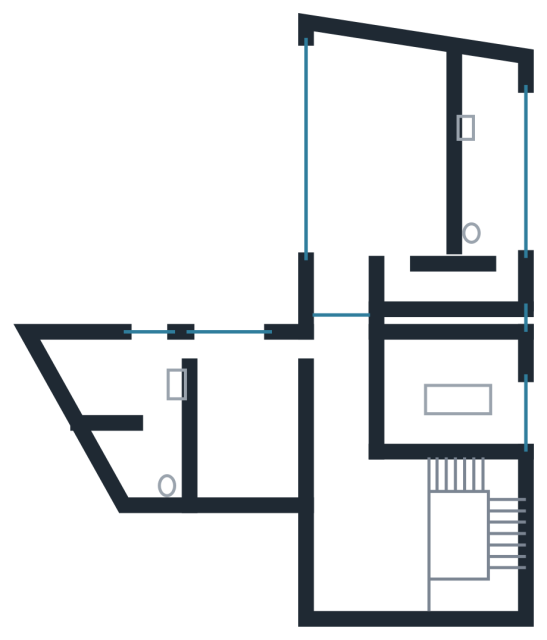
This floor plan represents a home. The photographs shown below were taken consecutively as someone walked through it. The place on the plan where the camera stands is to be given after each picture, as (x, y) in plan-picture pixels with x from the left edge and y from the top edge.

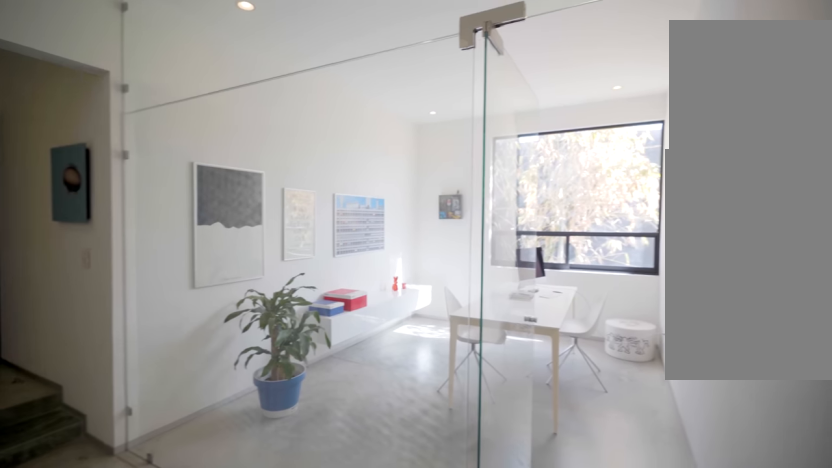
(344, 482)
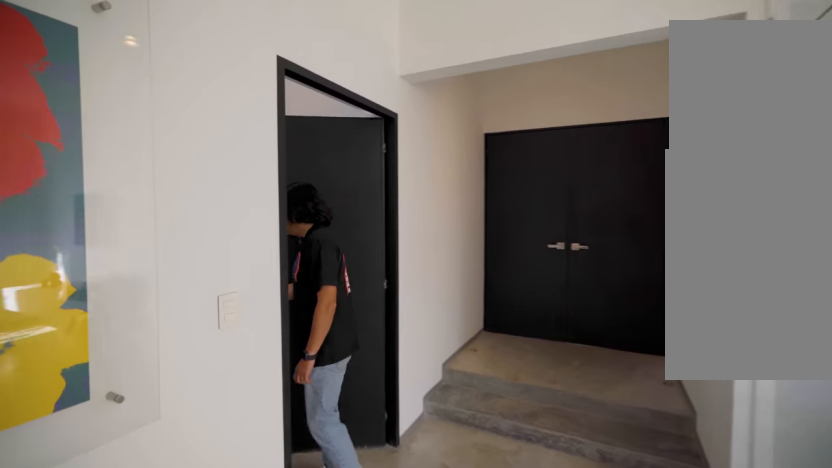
(343, 432)
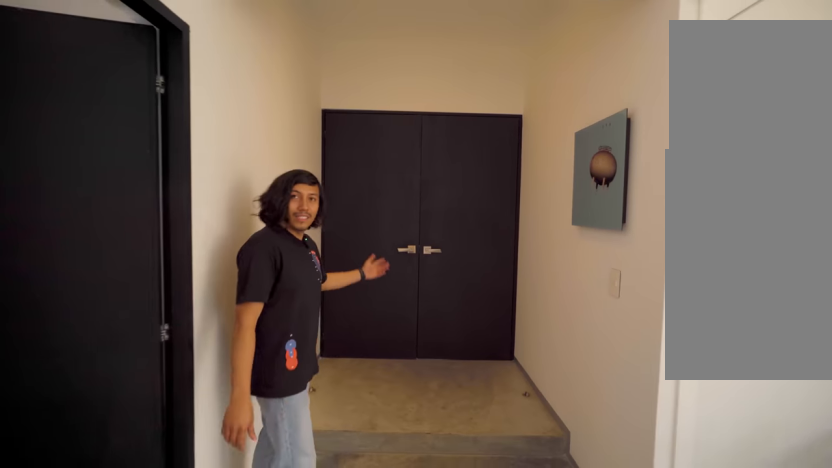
(335, 350)
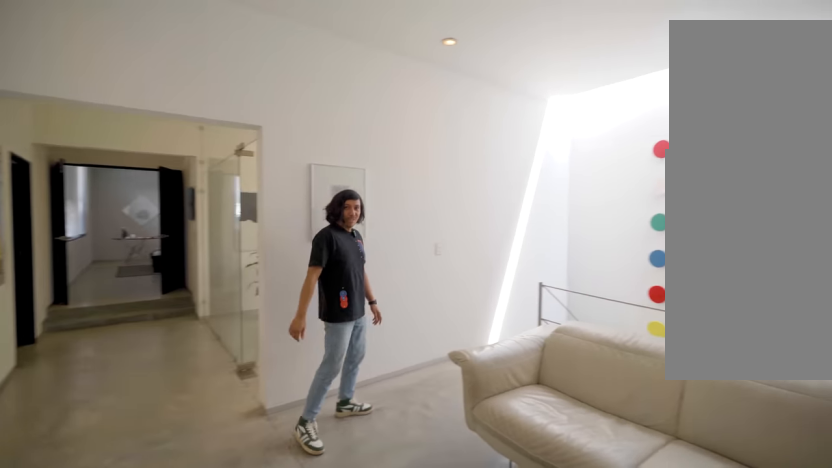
(355, 488)
